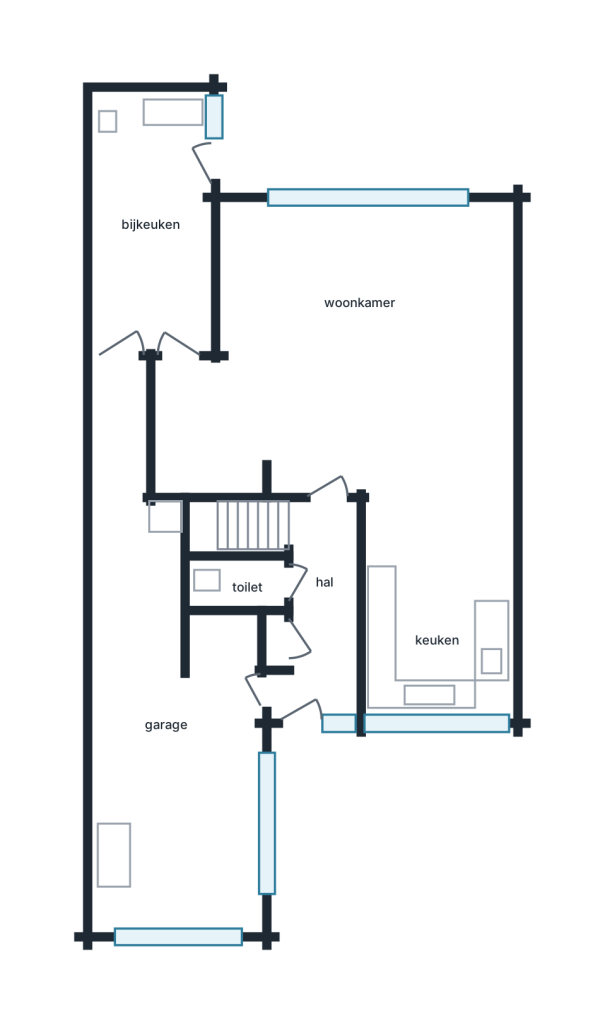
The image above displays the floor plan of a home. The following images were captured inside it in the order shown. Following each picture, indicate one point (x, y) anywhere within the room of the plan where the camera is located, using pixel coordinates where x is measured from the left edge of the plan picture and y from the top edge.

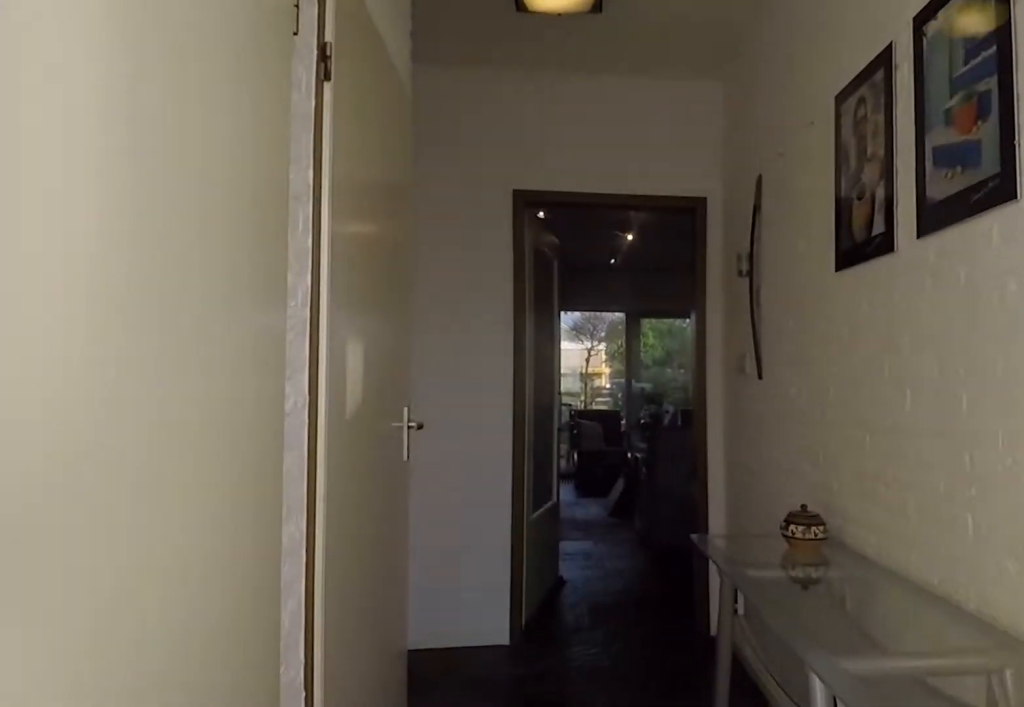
(319, 611)
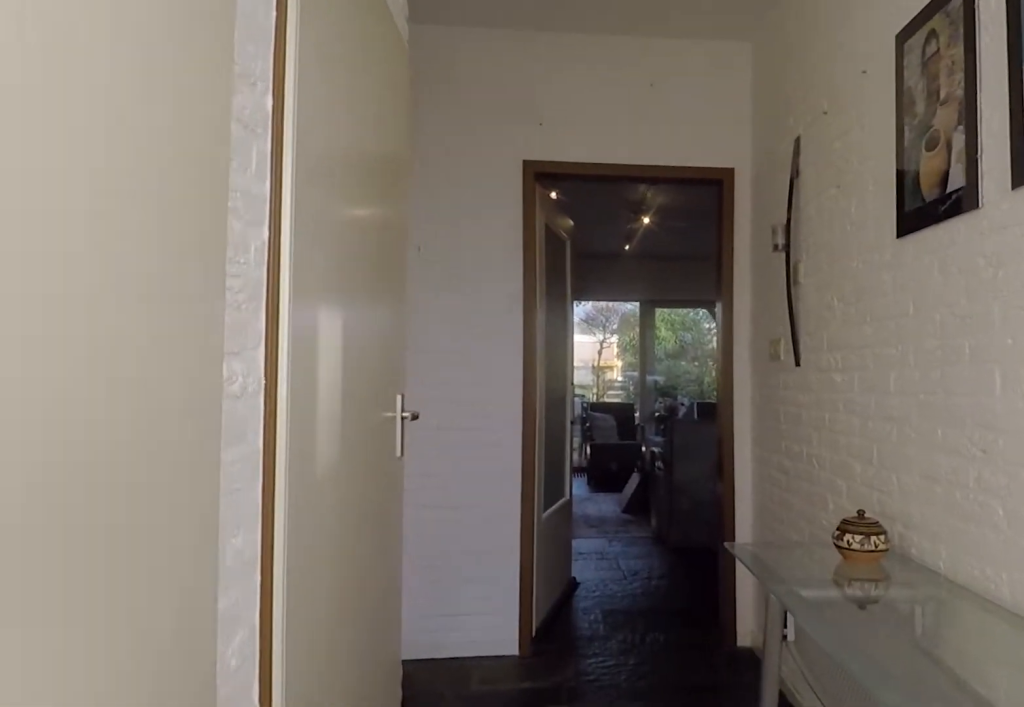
(319, 611)
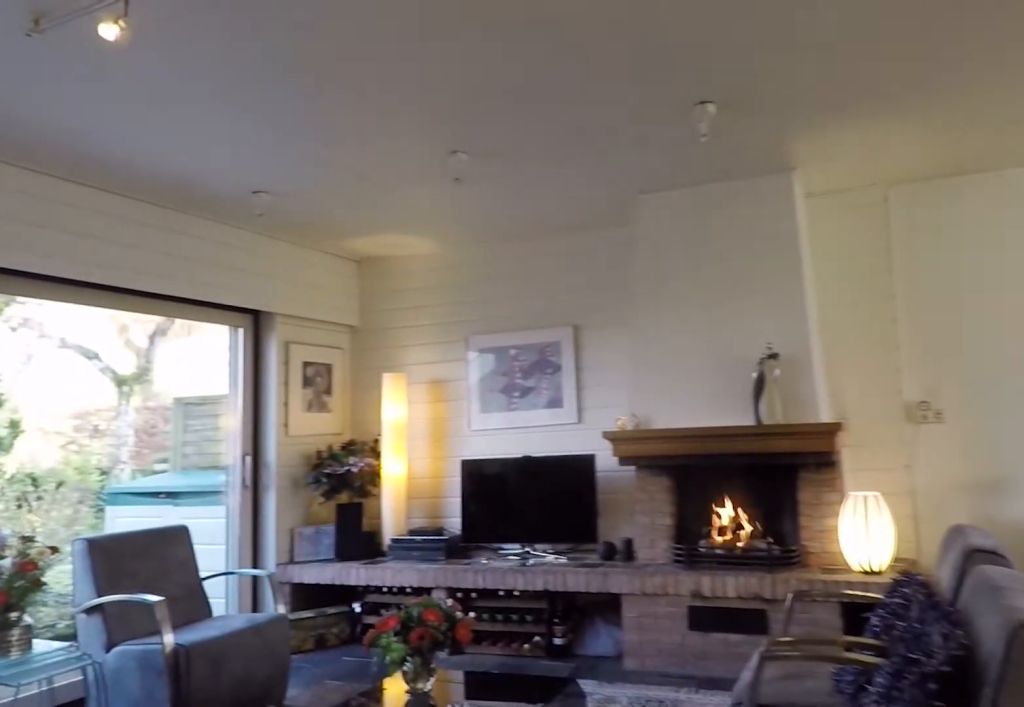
(247, 404)
